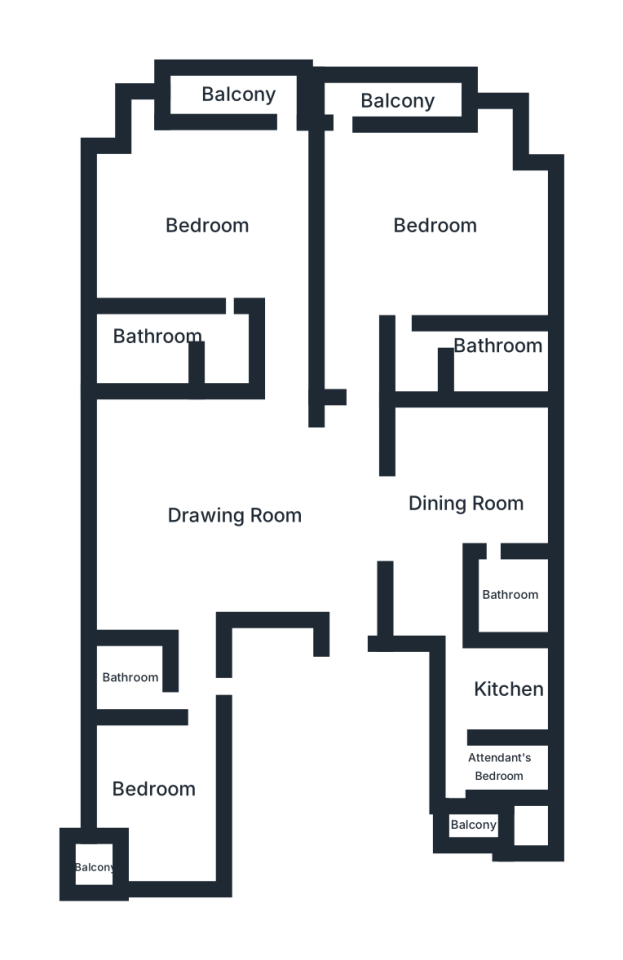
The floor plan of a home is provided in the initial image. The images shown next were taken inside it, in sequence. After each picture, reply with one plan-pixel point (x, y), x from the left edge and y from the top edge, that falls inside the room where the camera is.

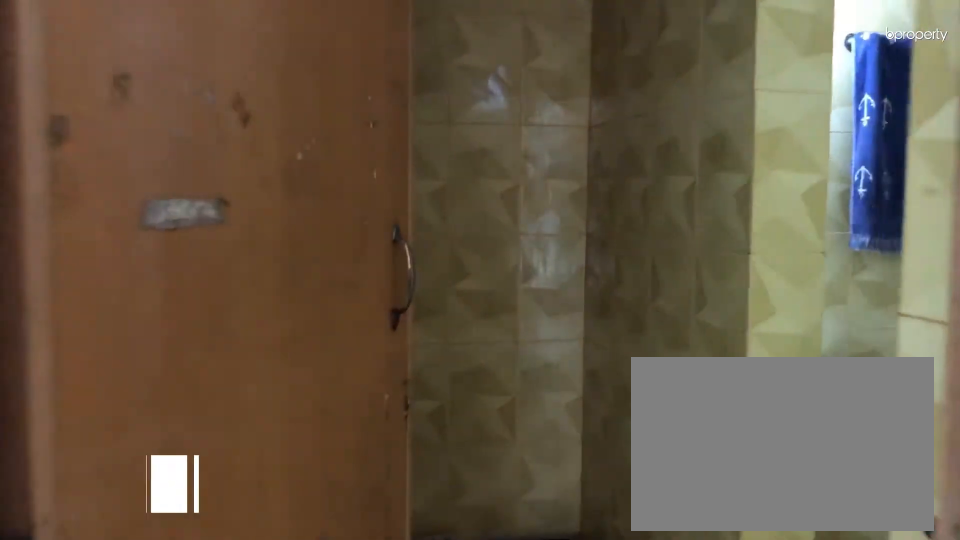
(159, 350)
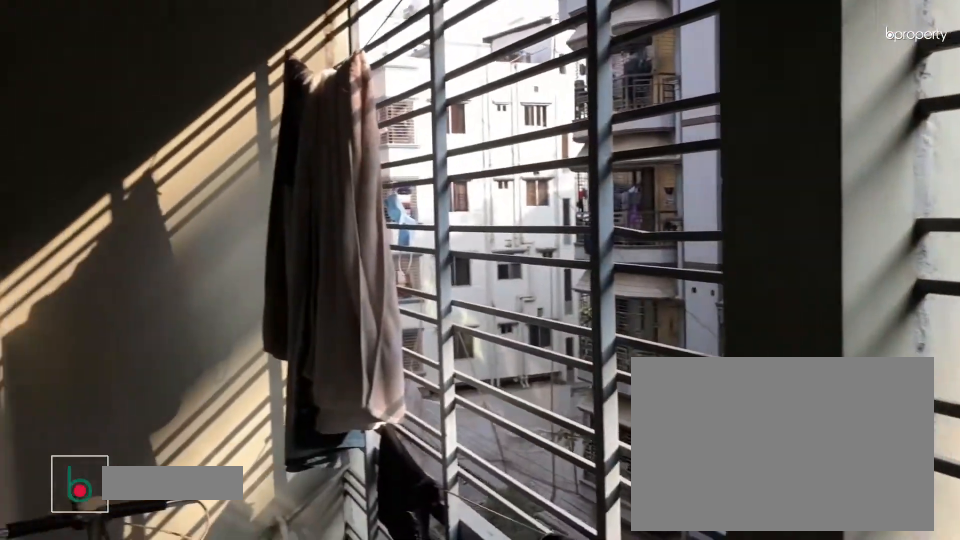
(243, 97)
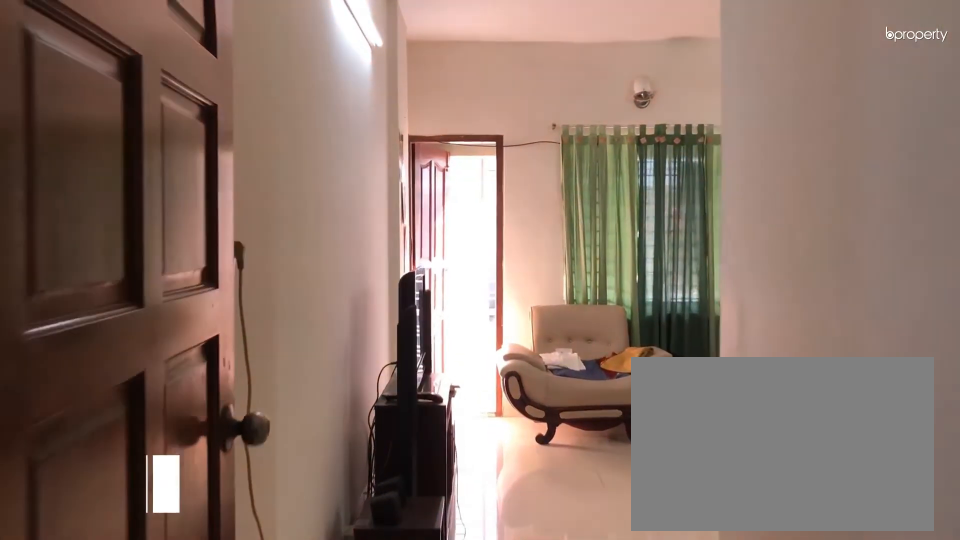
(435, 228)
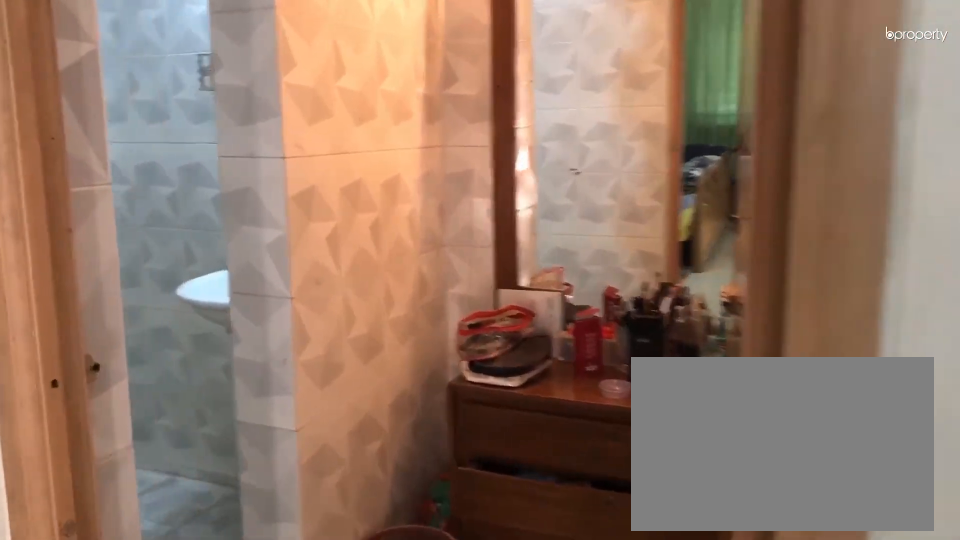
(414, 336)
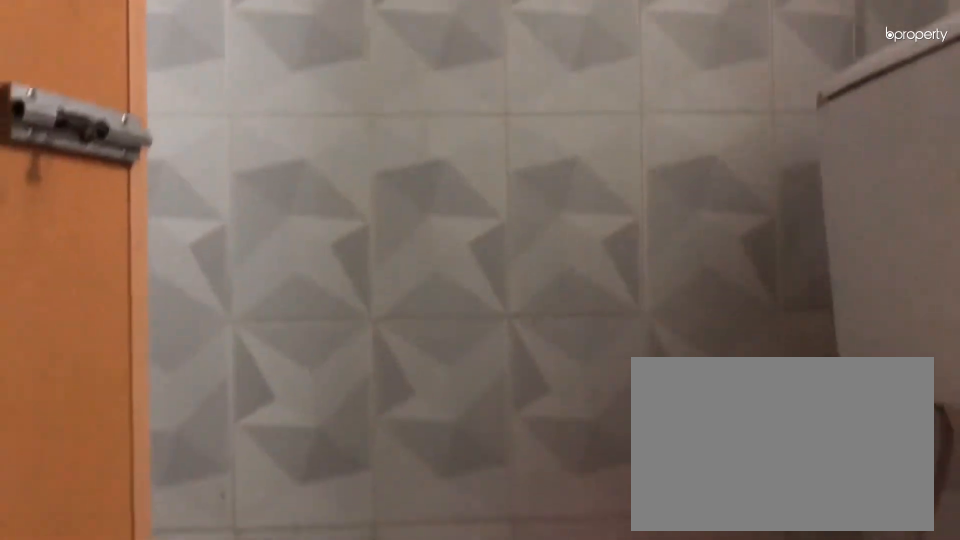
(128, 684)
